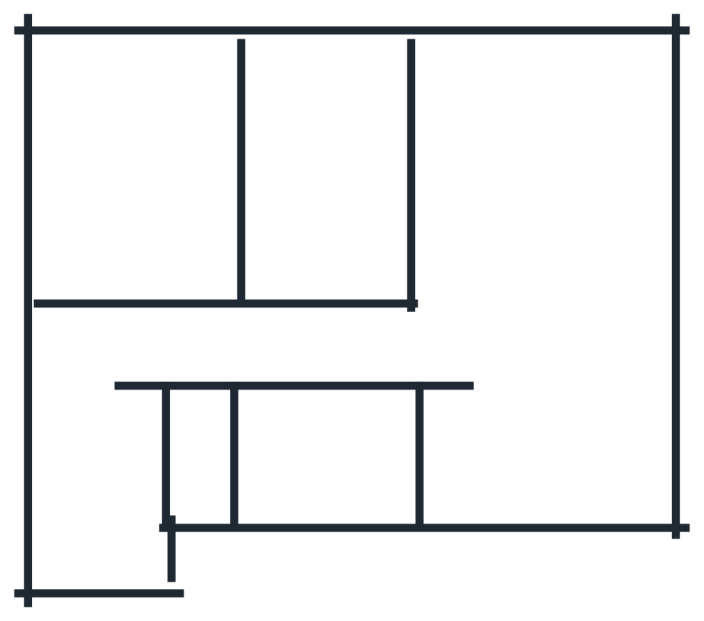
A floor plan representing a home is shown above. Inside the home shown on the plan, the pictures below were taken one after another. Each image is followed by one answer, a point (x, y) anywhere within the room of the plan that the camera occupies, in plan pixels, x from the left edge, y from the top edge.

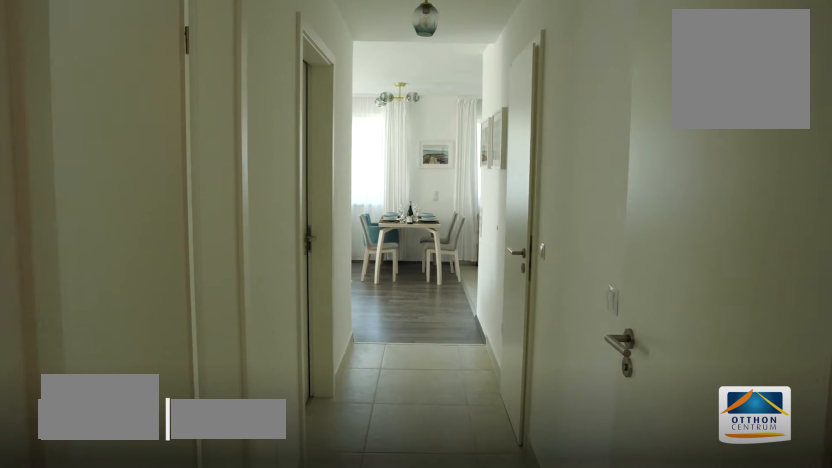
(265, 341)
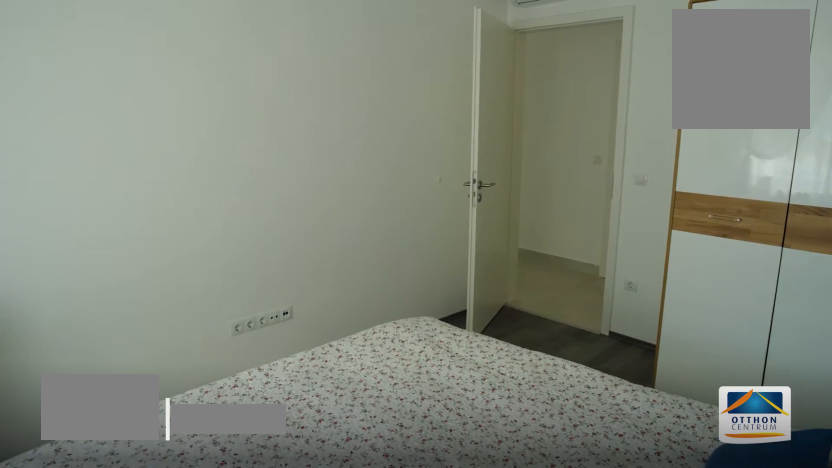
(138, 178)
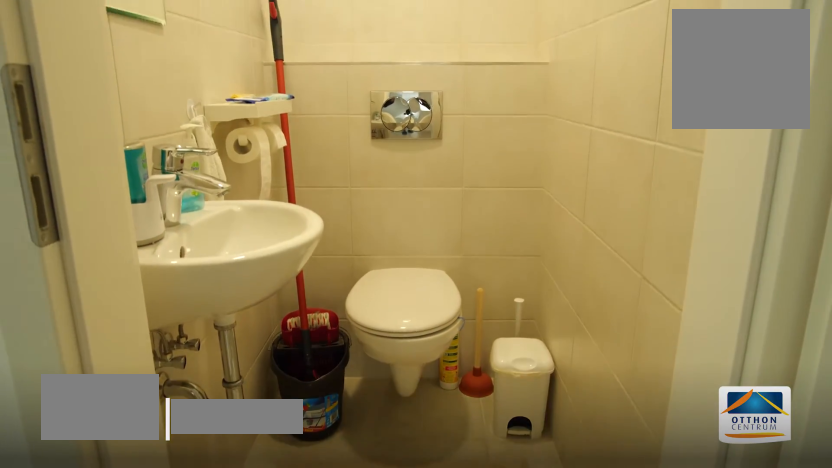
(198, 463)
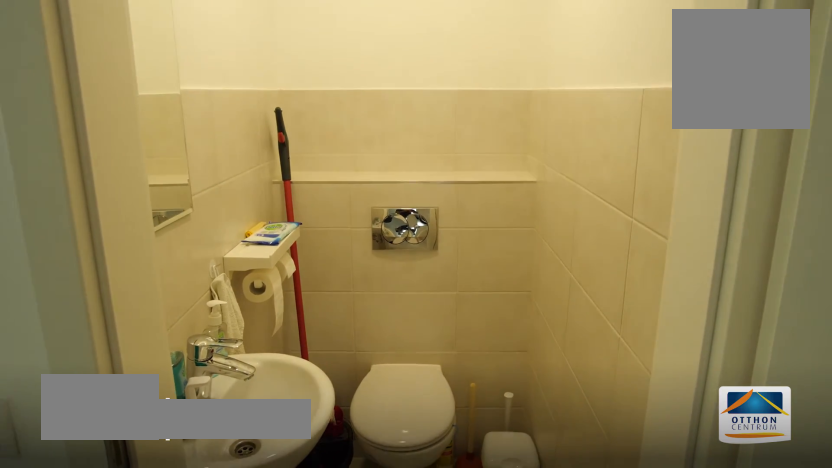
(199, 463)
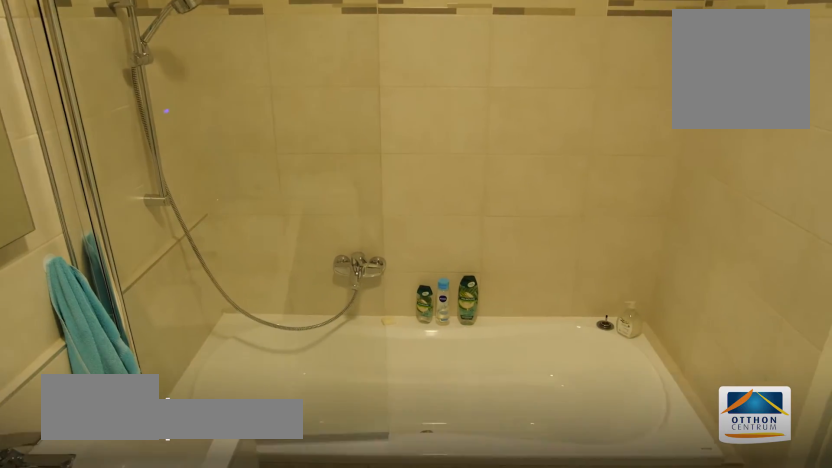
(326, 463)
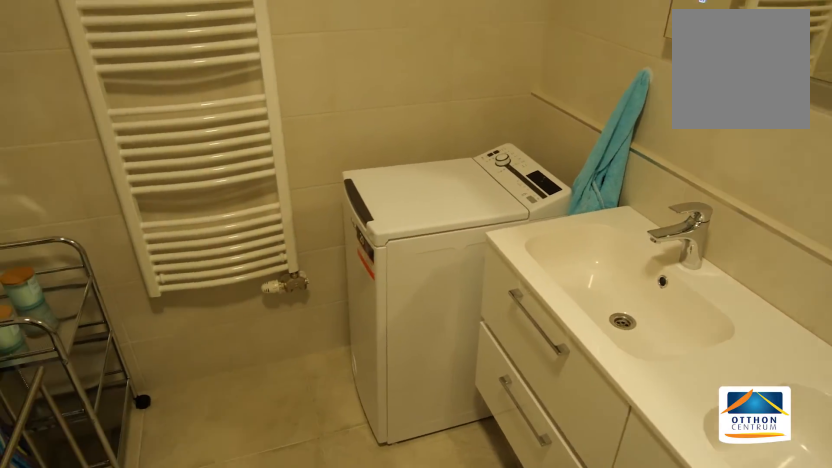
(326, 462)
